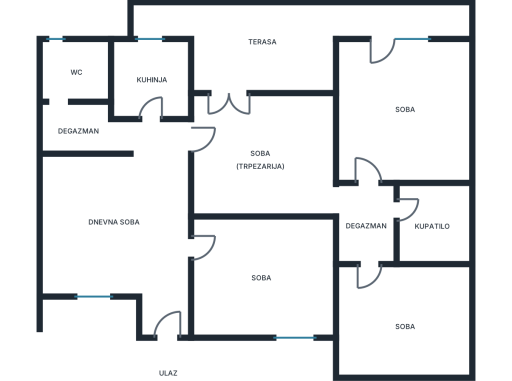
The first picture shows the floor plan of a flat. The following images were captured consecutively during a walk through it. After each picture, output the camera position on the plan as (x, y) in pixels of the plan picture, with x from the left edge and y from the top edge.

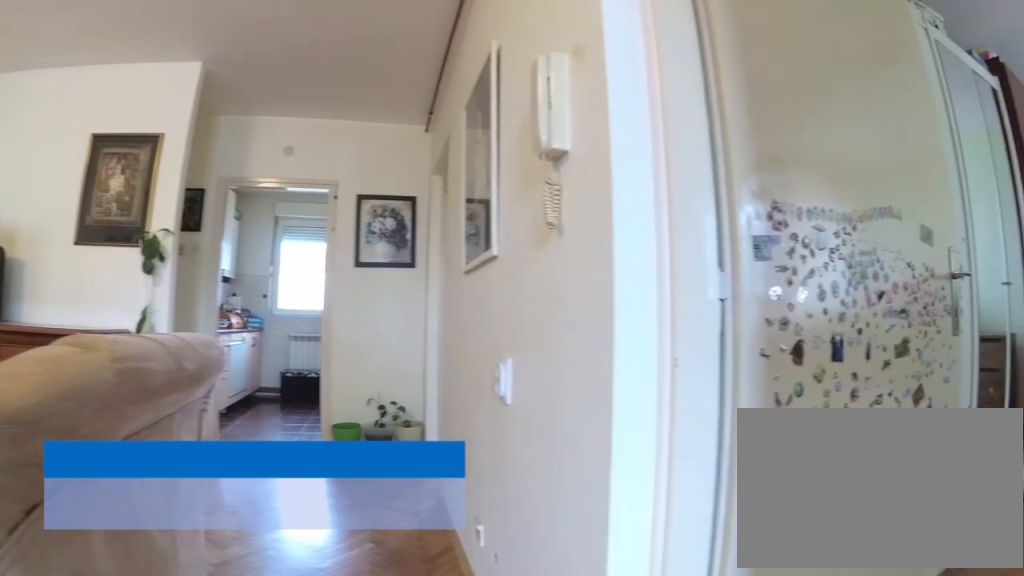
(161, 272)
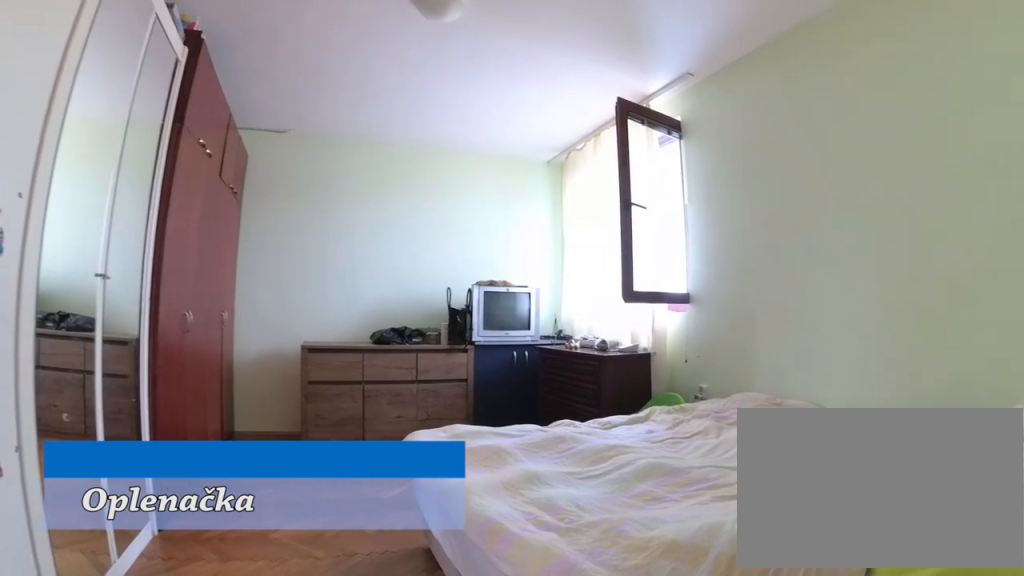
(190, 244)
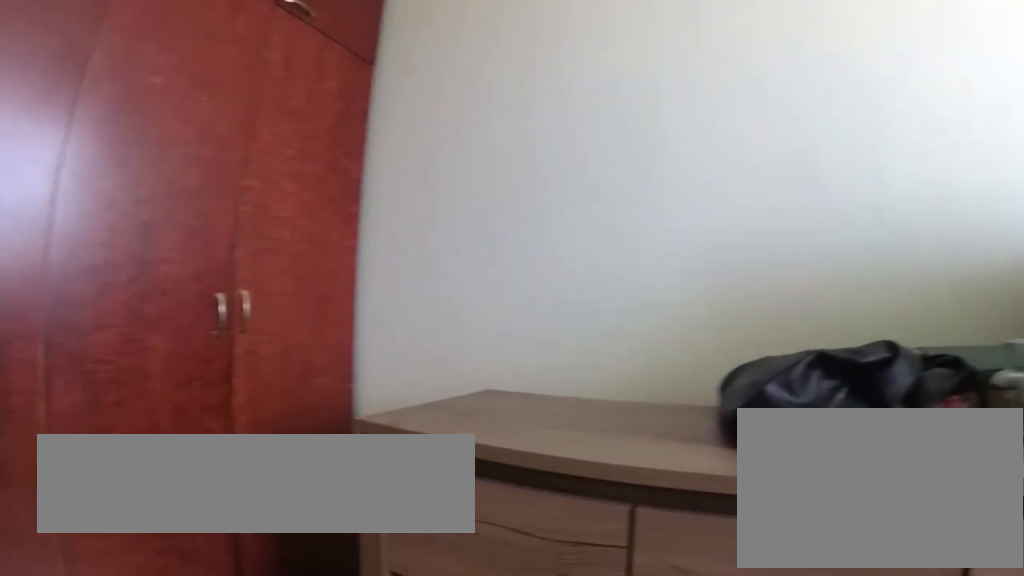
(290, 287)
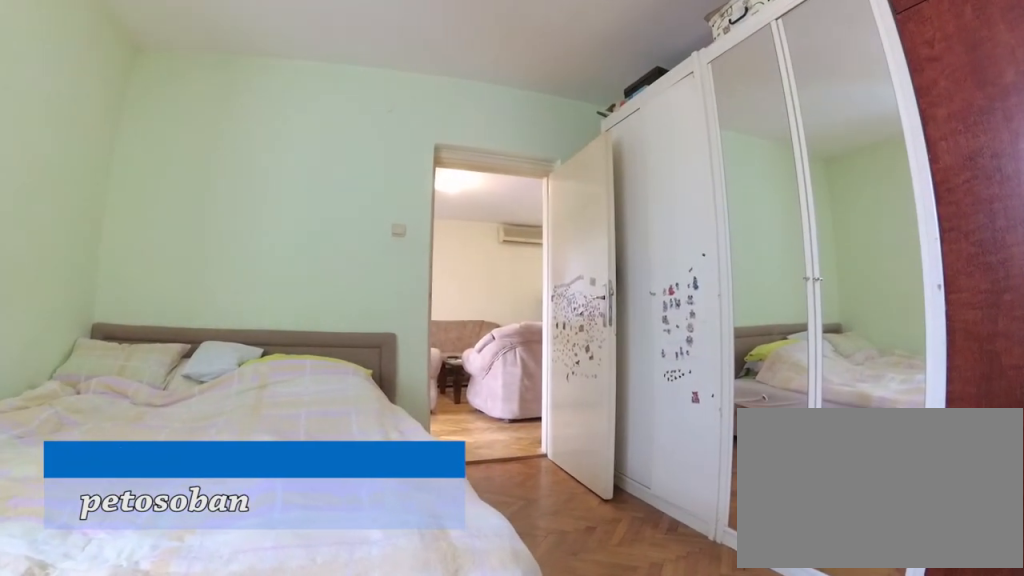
(312, 268)
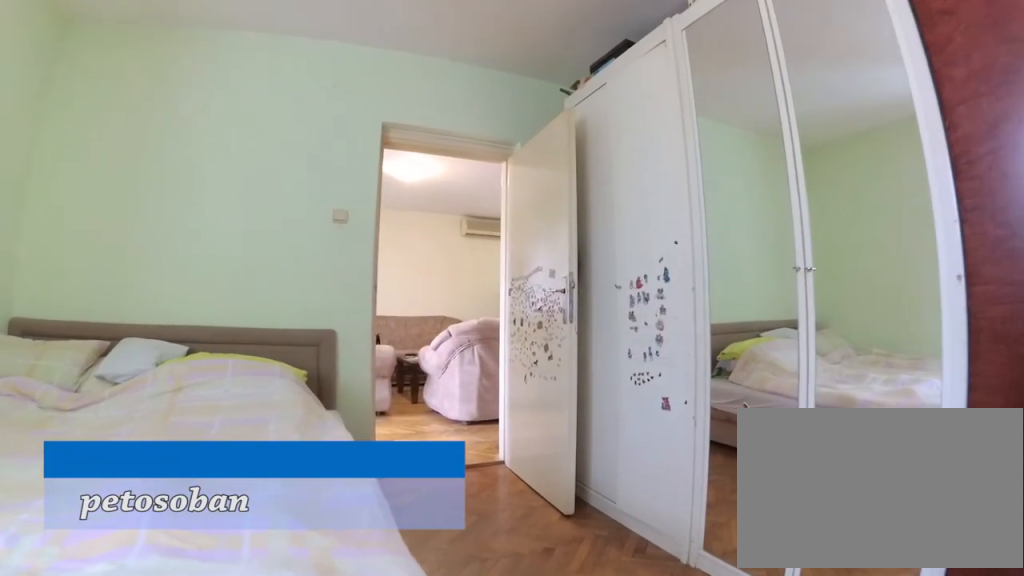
(308, 267)
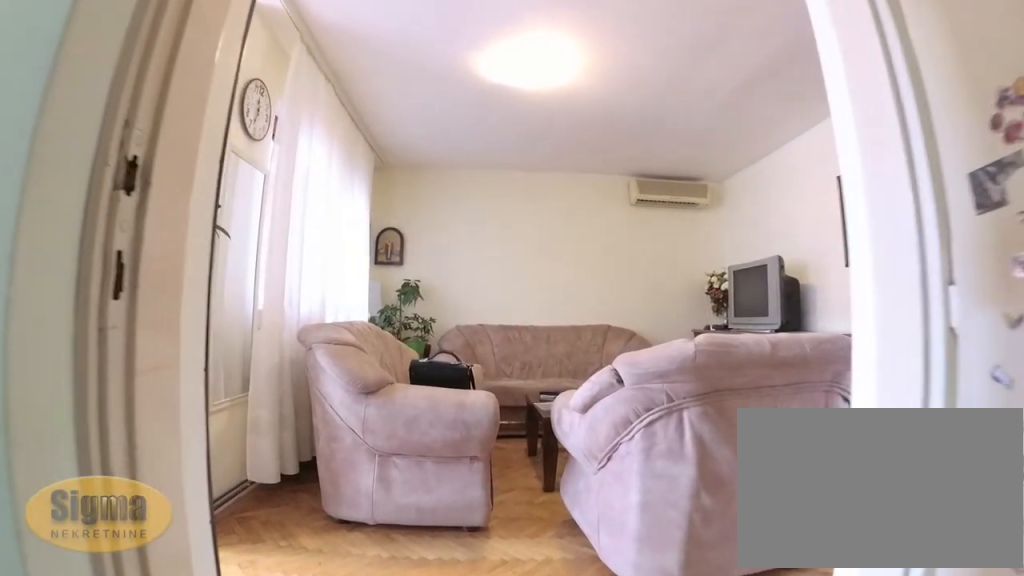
(213, 255)
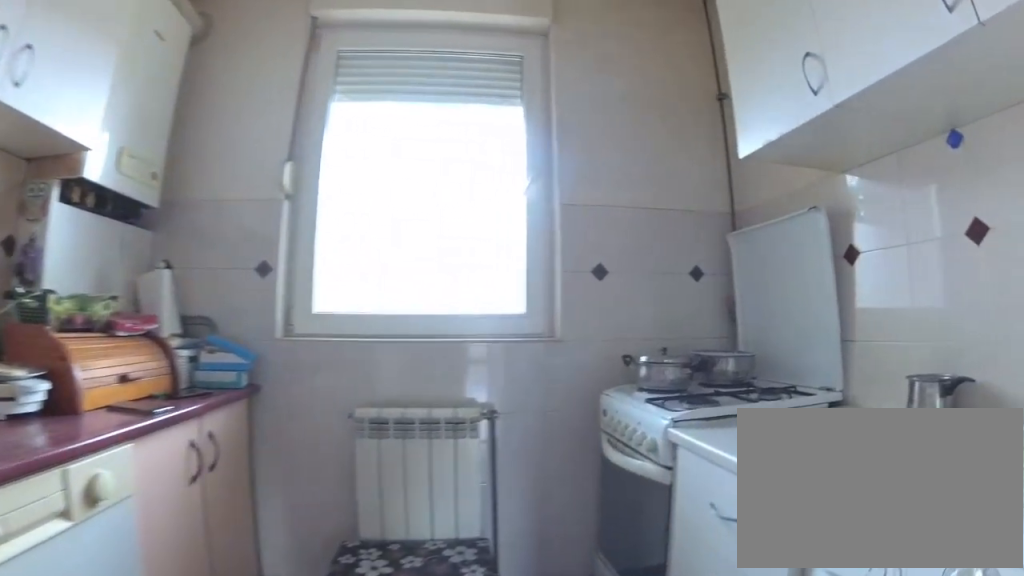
(150, 127)
